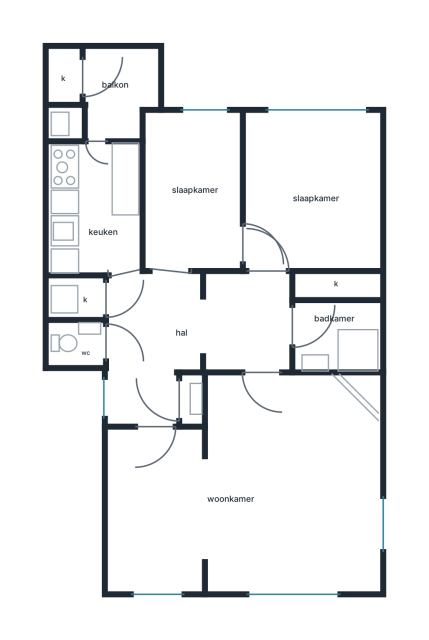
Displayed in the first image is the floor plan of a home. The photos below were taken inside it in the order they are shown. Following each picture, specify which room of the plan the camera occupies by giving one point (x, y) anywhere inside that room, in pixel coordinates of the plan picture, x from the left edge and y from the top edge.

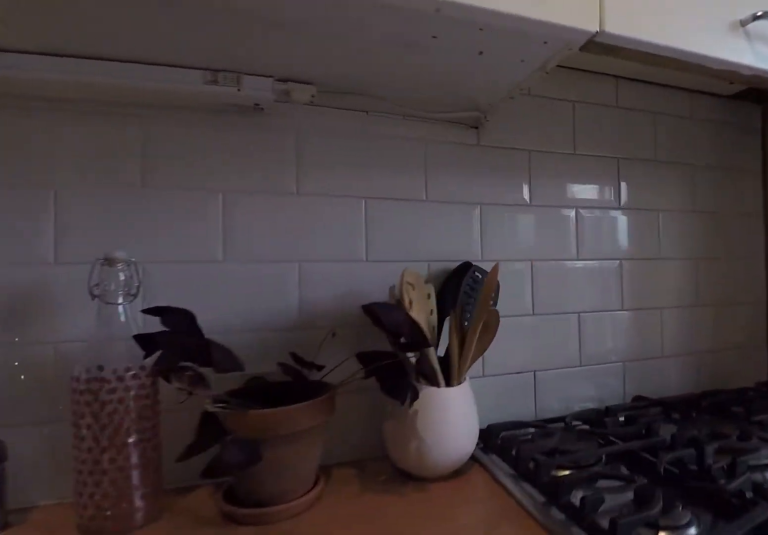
(95, 207)
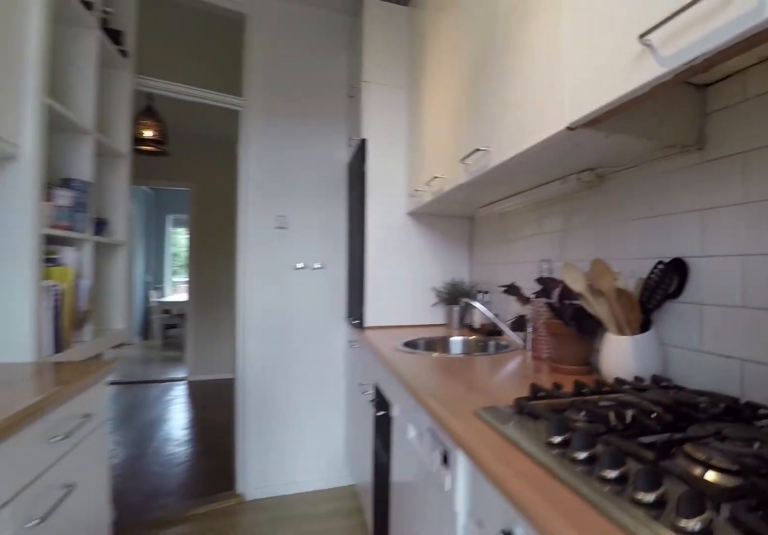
(95, 207)
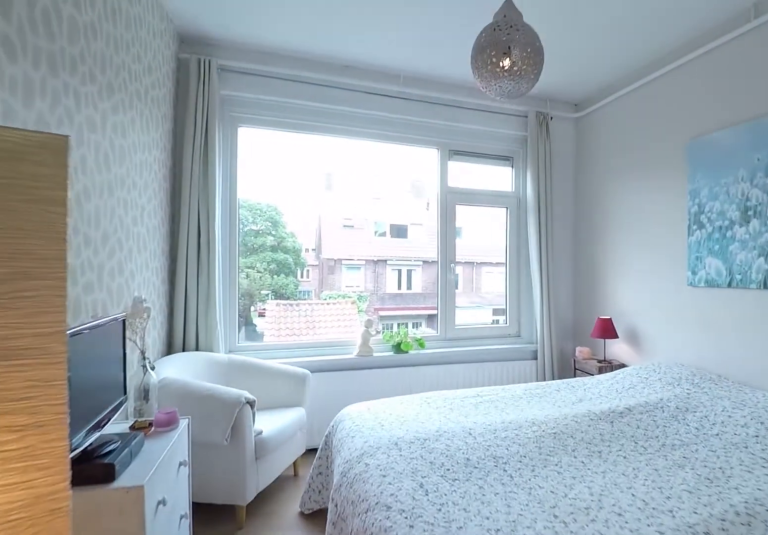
(310, 191)
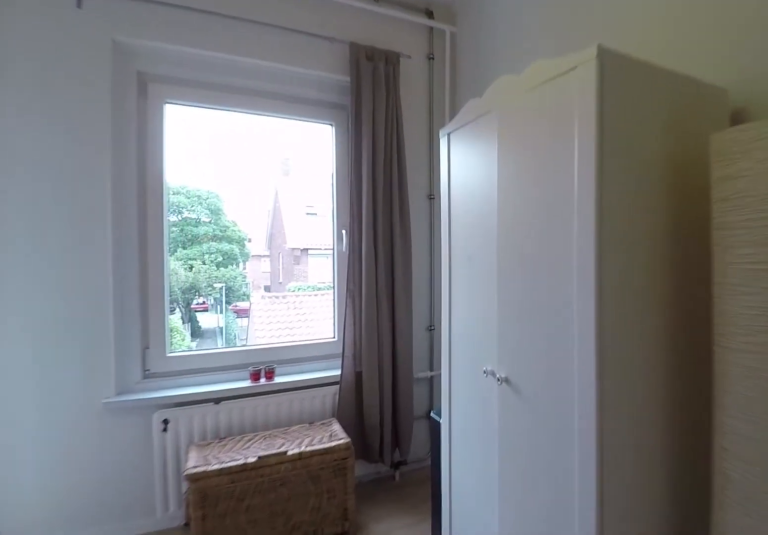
(192, 192)
